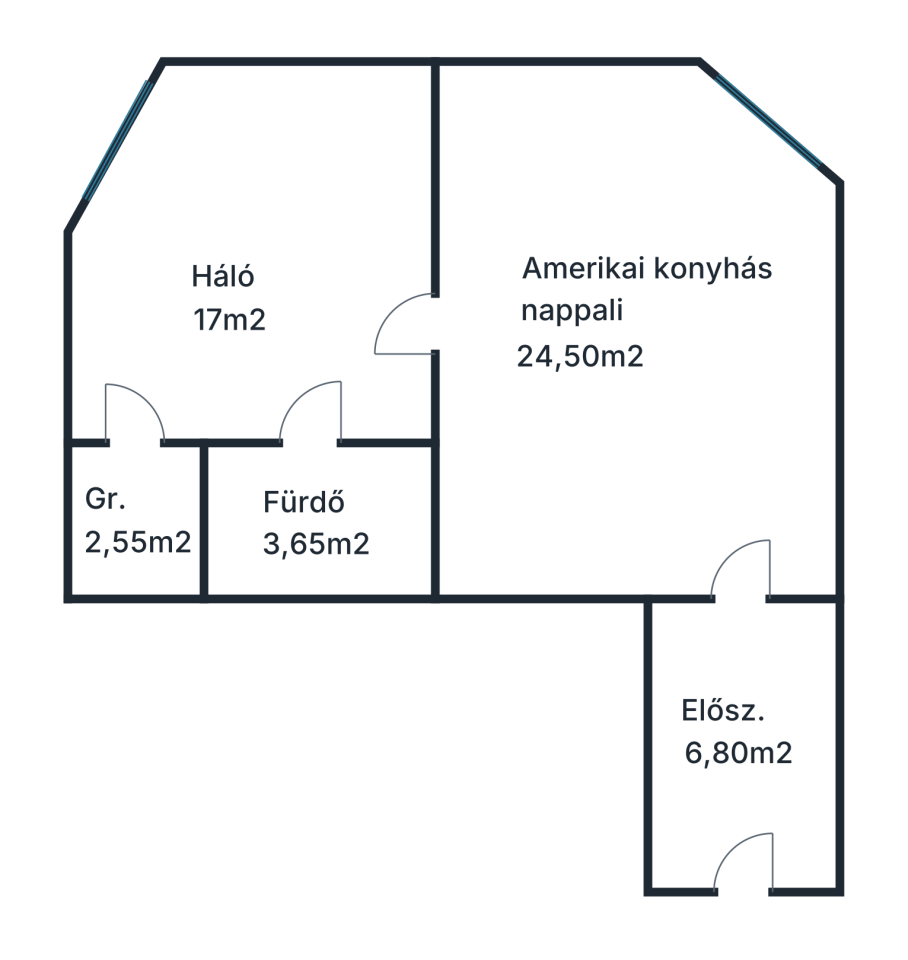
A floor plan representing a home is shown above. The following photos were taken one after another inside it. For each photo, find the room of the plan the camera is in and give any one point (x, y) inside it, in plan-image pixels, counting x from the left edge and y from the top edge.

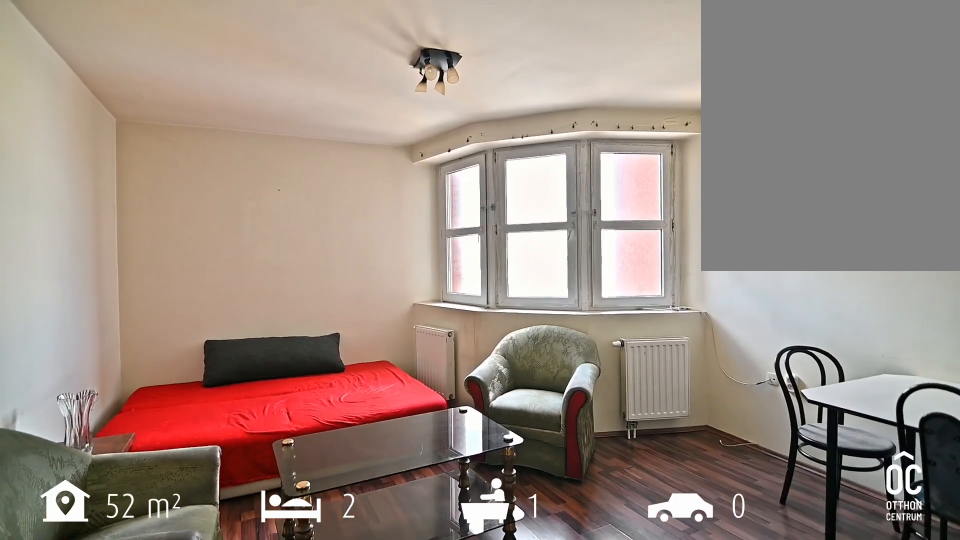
(625, 359)
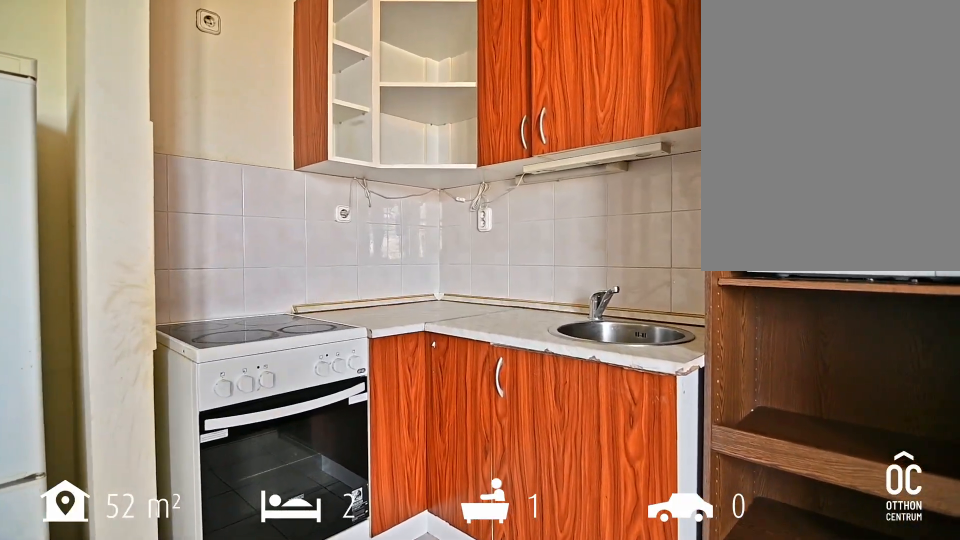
(624, 359)
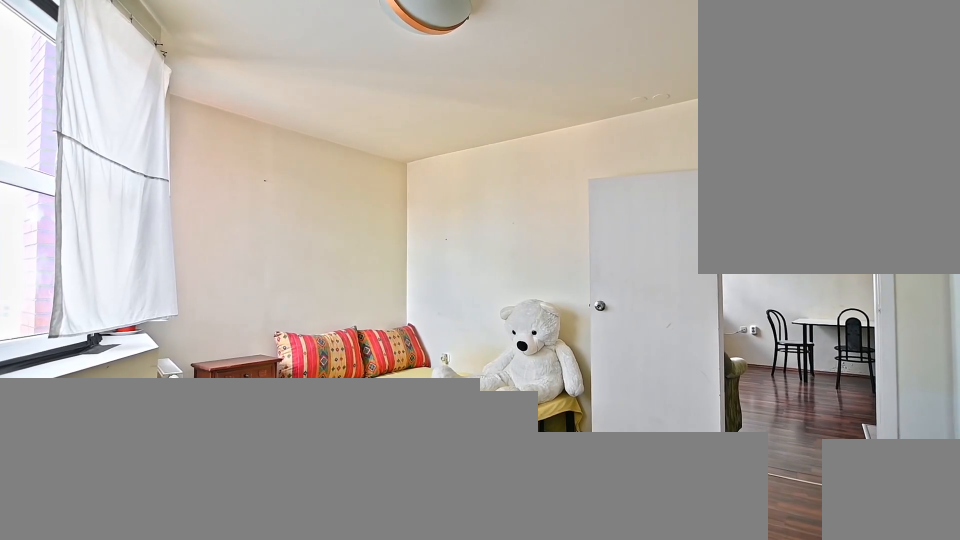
(265, 268)
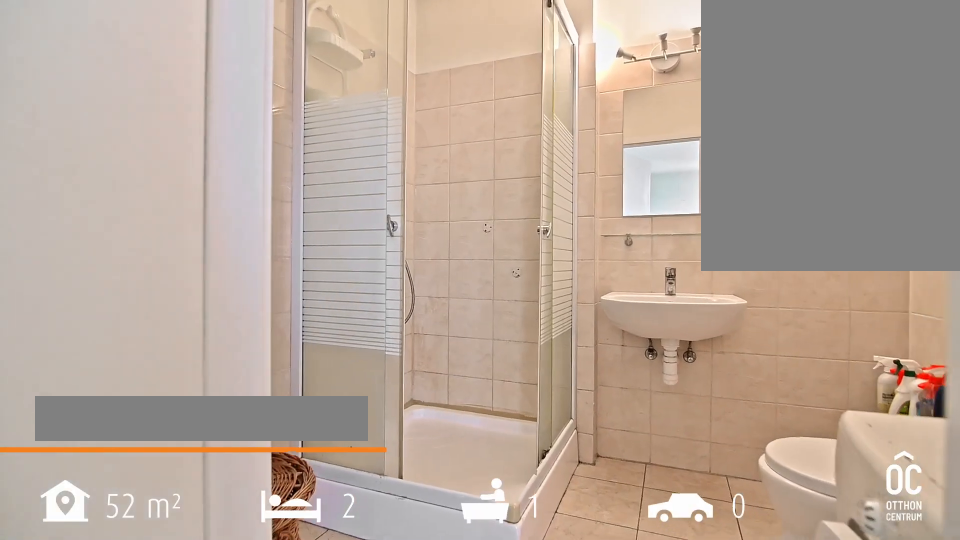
(319, 524)
